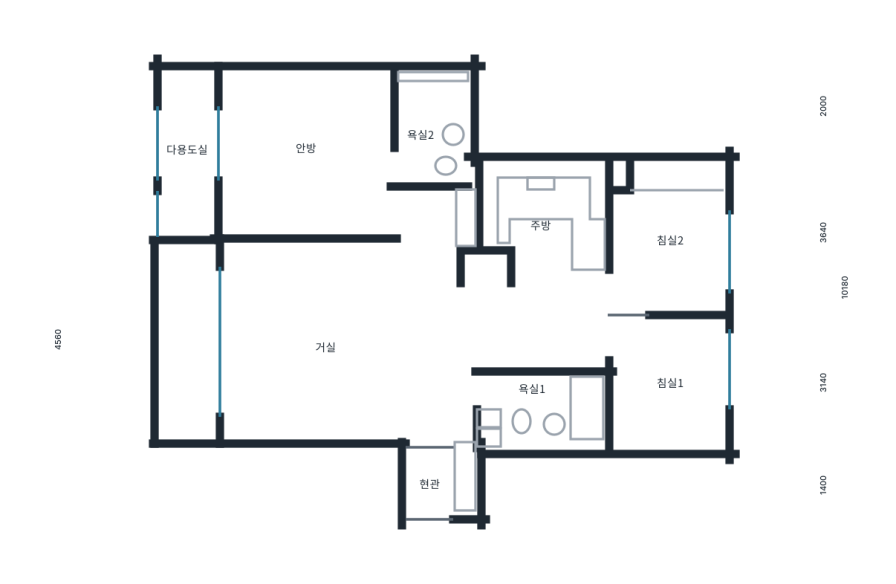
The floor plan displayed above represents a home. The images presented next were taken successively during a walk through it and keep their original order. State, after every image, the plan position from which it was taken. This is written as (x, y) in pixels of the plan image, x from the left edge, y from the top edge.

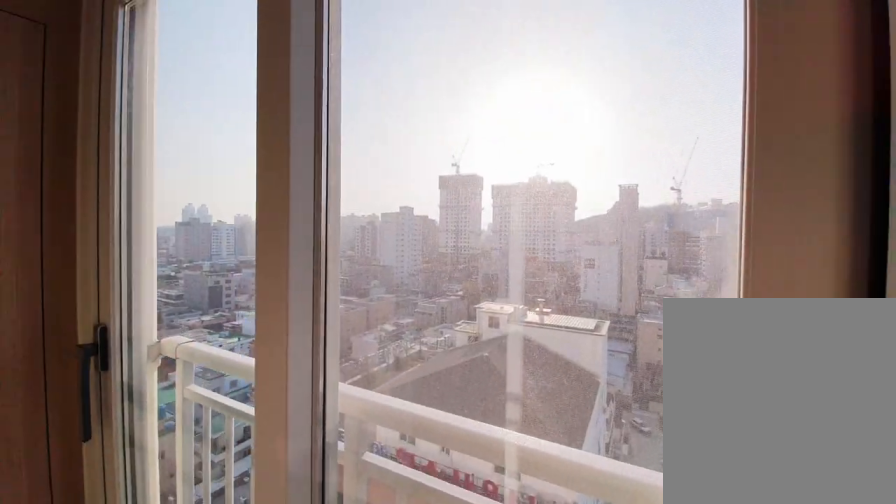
(210, 173)
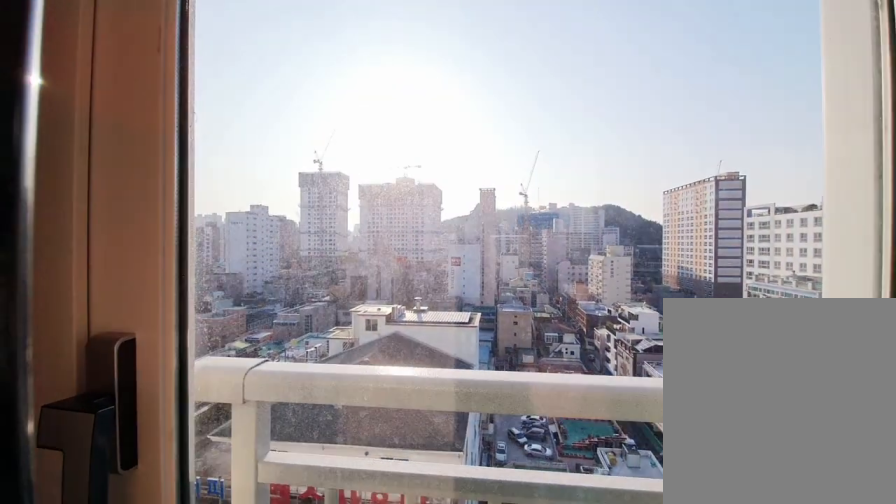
(210, 174)
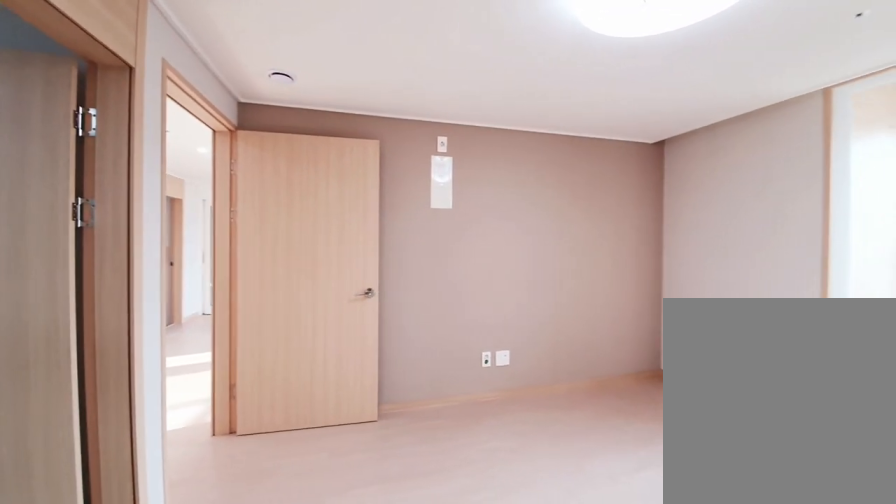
(294, 187)
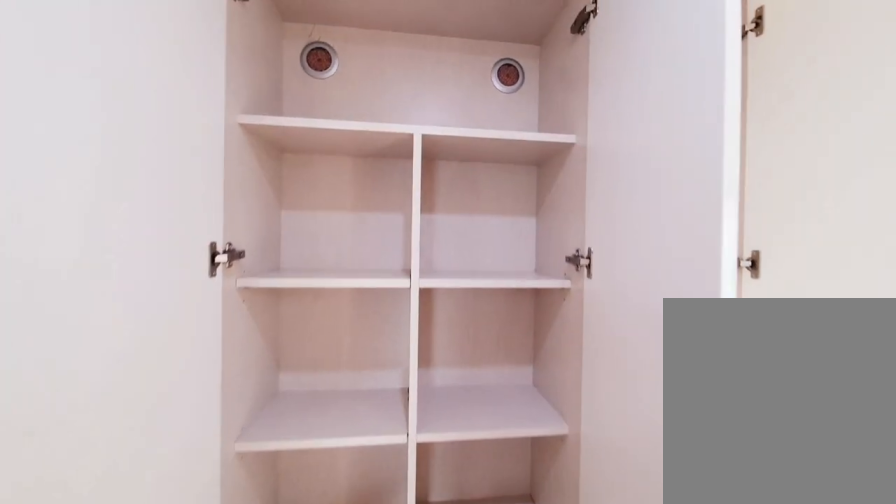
(424, 231)
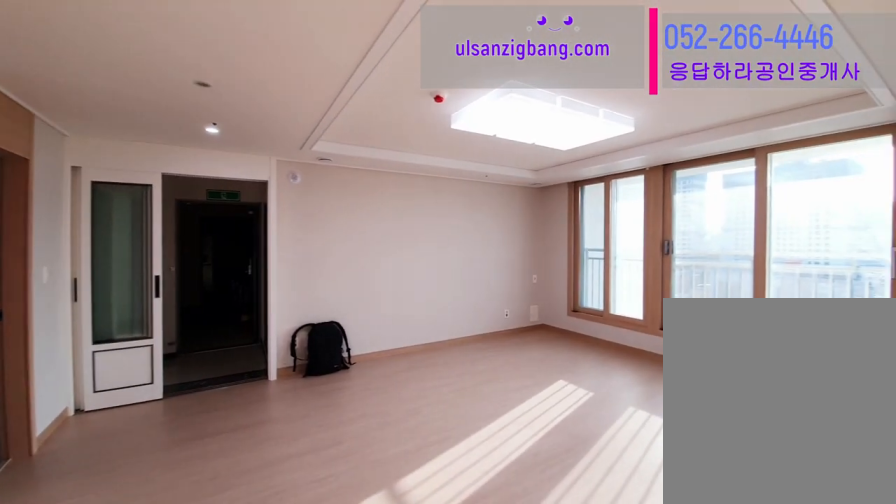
(438, 305)
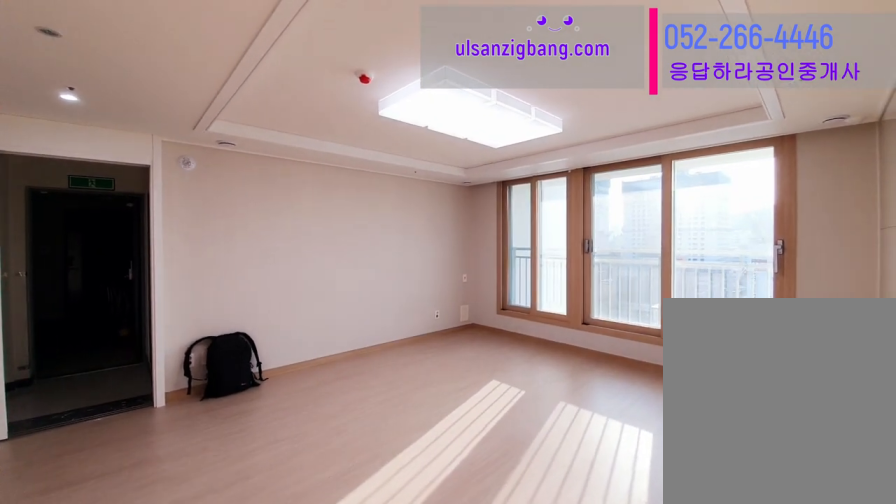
(437, 306)
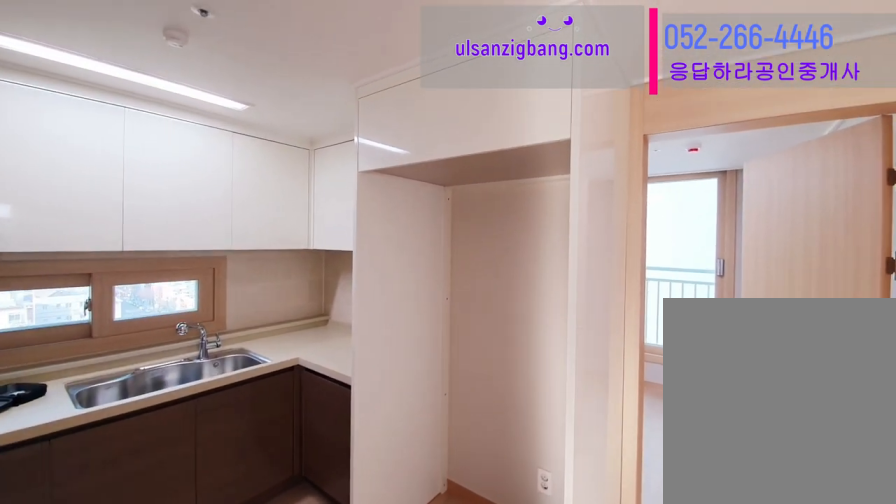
(548, 236)
